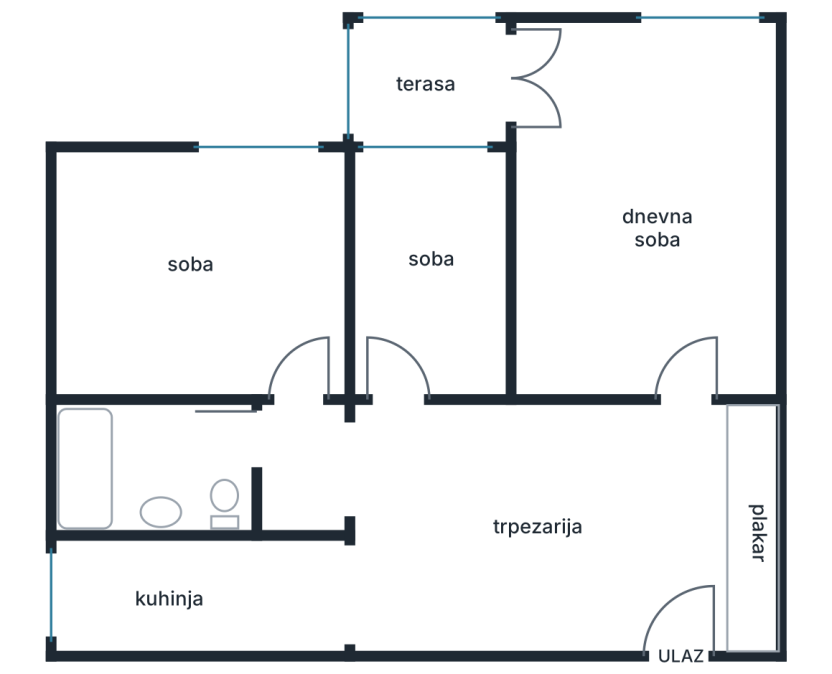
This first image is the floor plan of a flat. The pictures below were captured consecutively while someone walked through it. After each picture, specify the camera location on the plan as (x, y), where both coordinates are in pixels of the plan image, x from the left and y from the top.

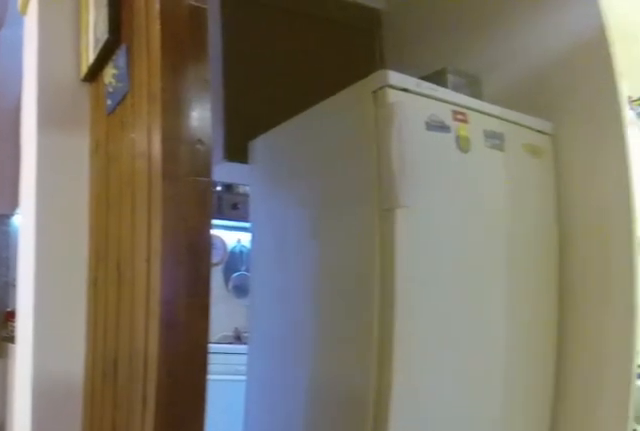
(398, 416)
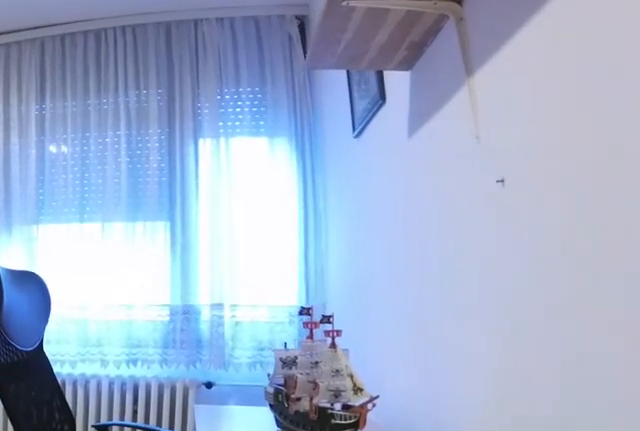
(309, 399)
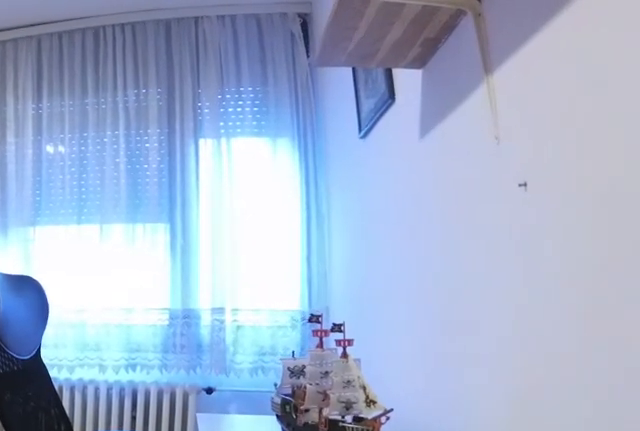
(309, 390)
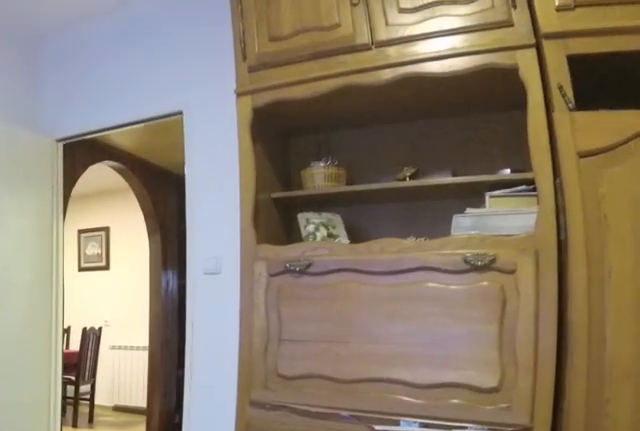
(234, 244)
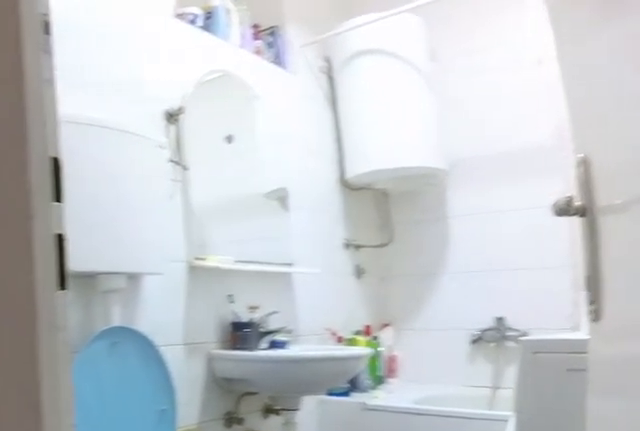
(277, 416)
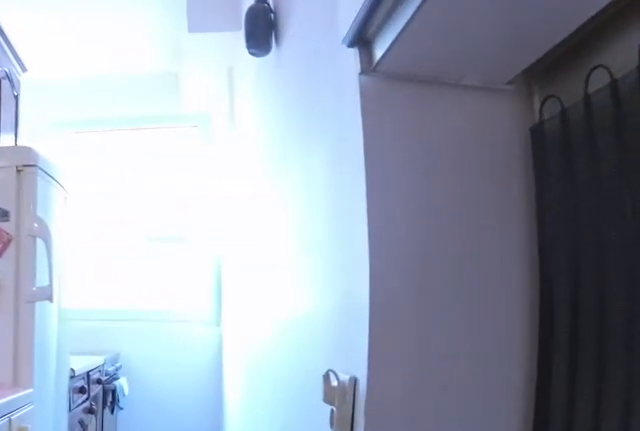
(349, 593)
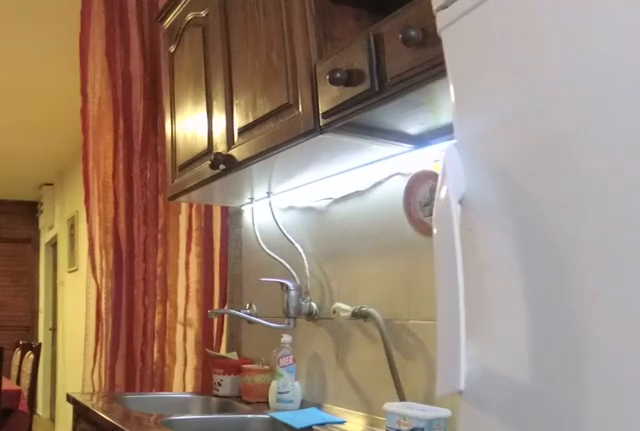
(192, 590)
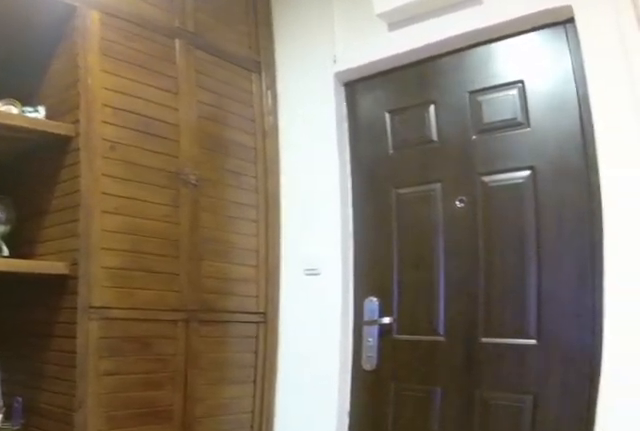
(589, 541)
